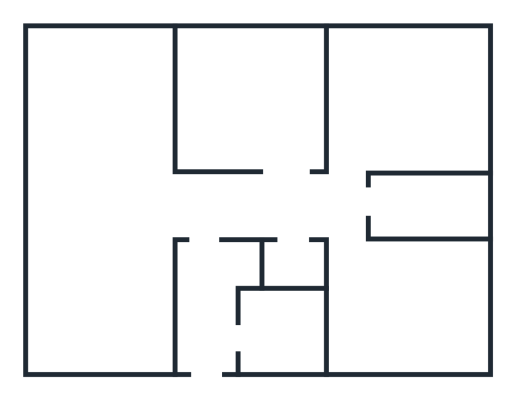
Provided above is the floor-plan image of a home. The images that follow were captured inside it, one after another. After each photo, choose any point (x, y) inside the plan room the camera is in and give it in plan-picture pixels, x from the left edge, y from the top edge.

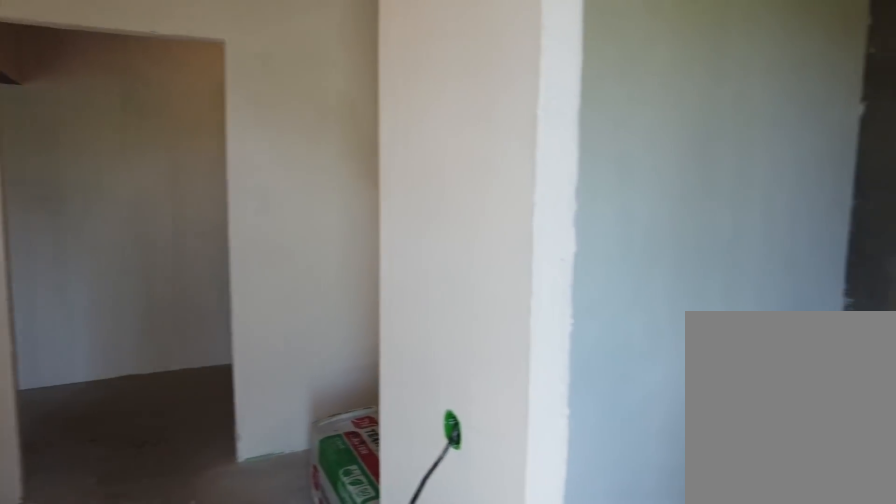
(207, 359)
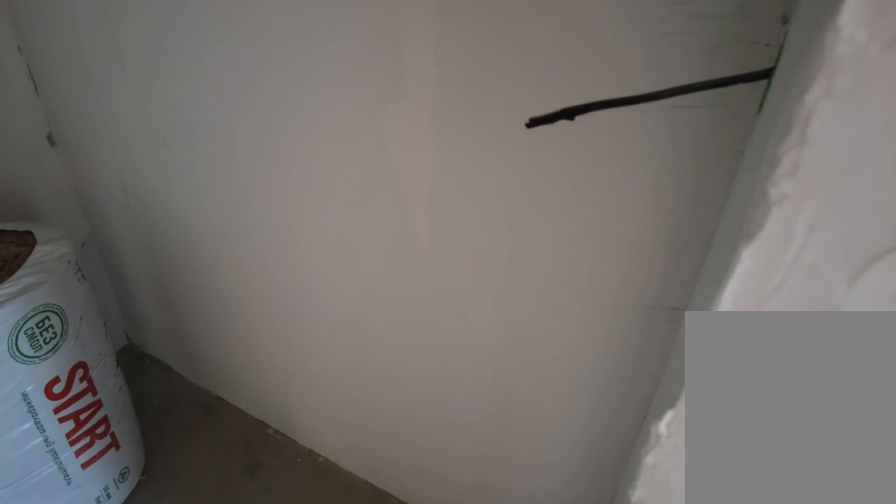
(300, 218)
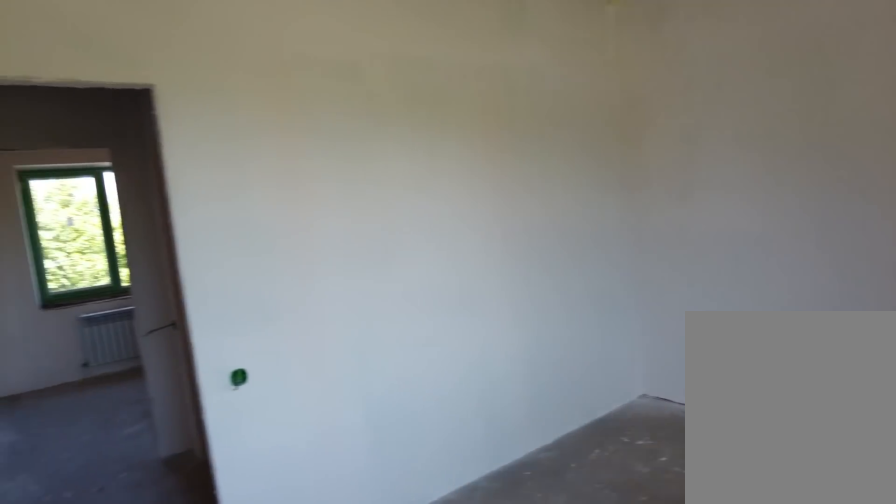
(373, 323)
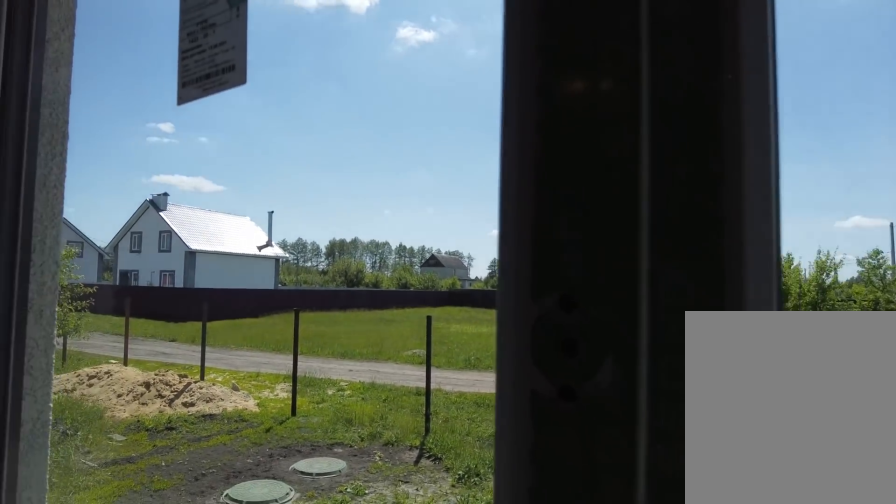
(373, 323)
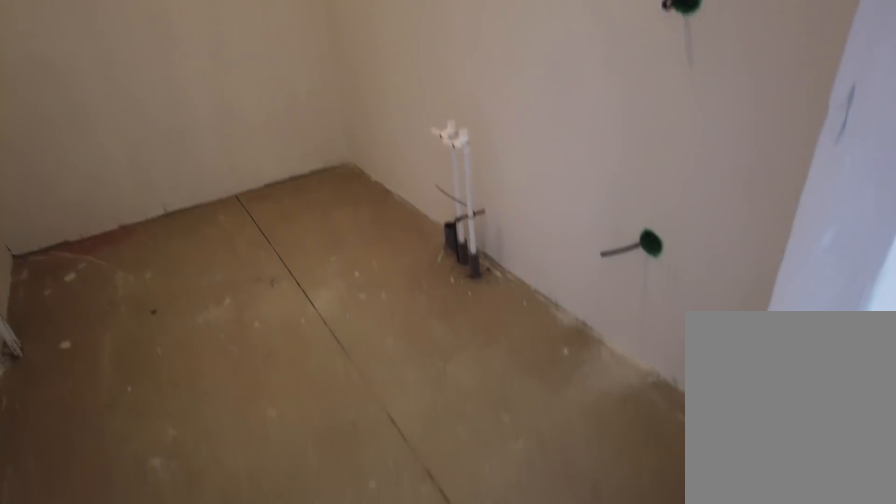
(347, 211)
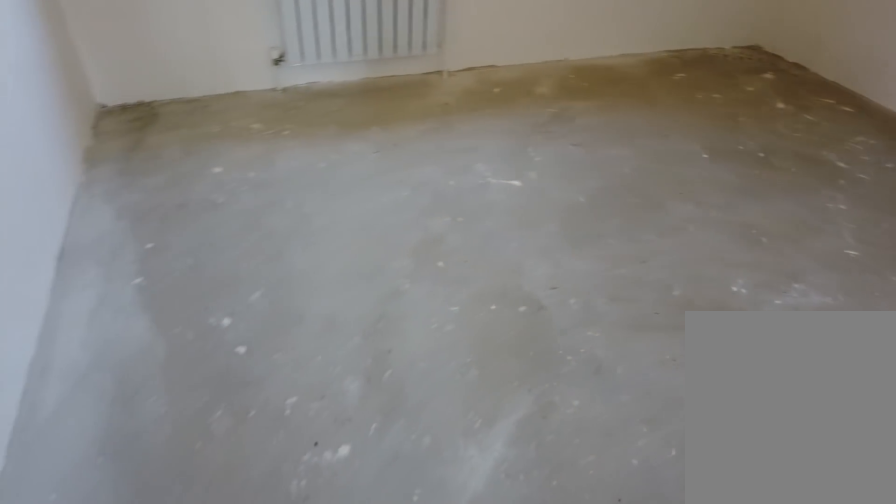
(359, 142)
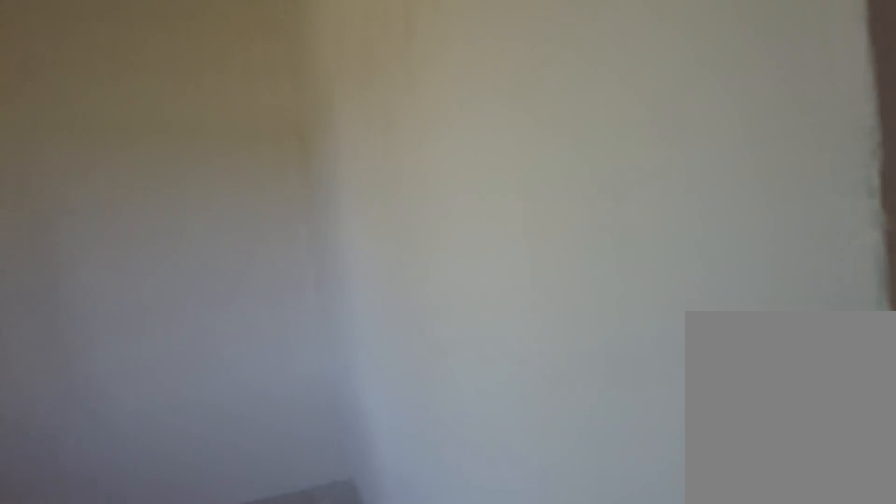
(359, 142)
